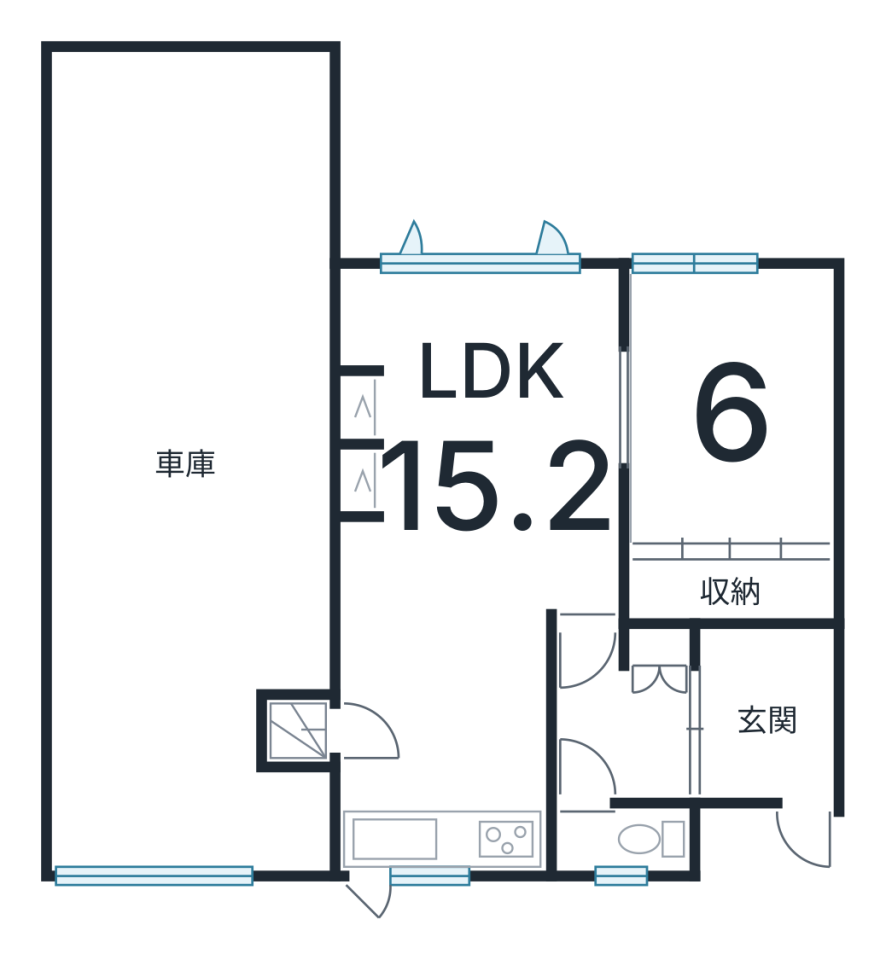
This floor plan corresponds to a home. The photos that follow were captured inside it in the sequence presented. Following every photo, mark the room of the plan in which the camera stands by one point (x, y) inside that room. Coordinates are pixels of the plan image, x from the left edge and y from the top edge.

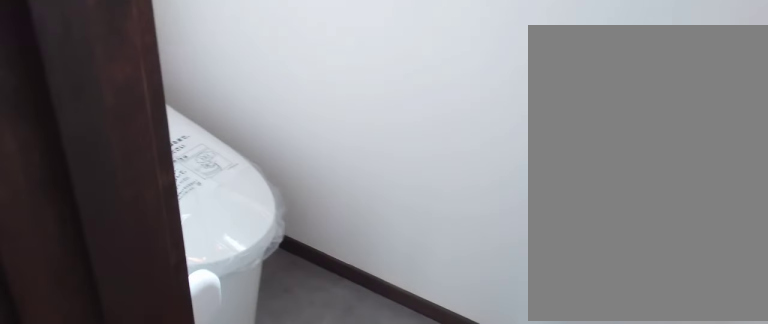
(615, 853)
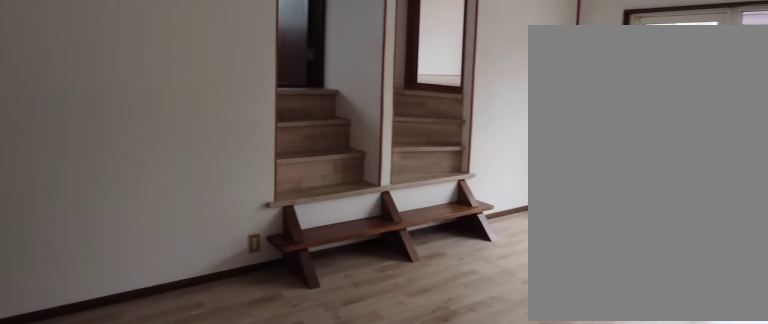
(465, 536)
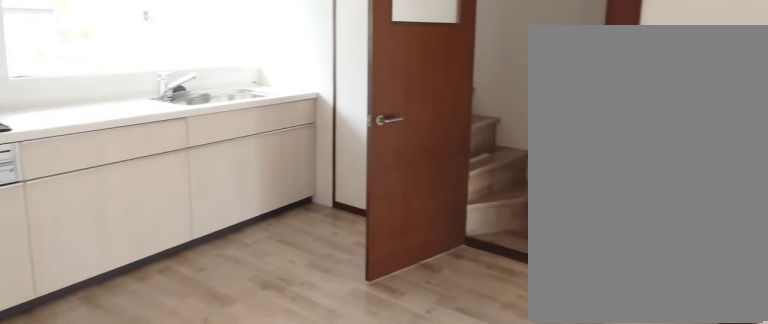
(465, 536)
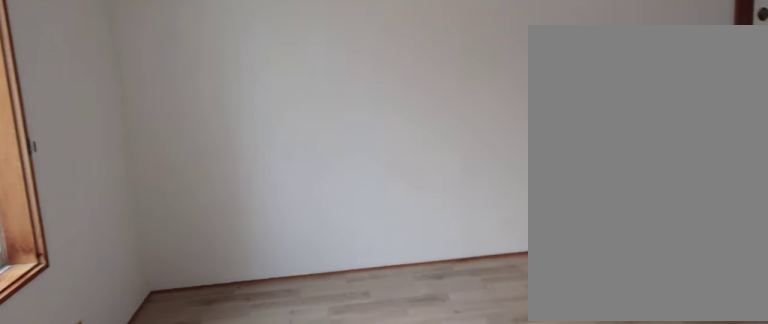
(721, 425)
